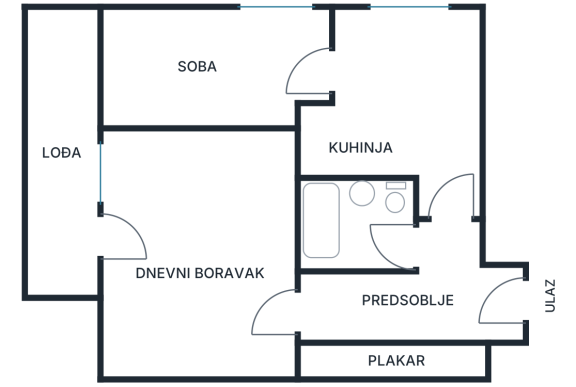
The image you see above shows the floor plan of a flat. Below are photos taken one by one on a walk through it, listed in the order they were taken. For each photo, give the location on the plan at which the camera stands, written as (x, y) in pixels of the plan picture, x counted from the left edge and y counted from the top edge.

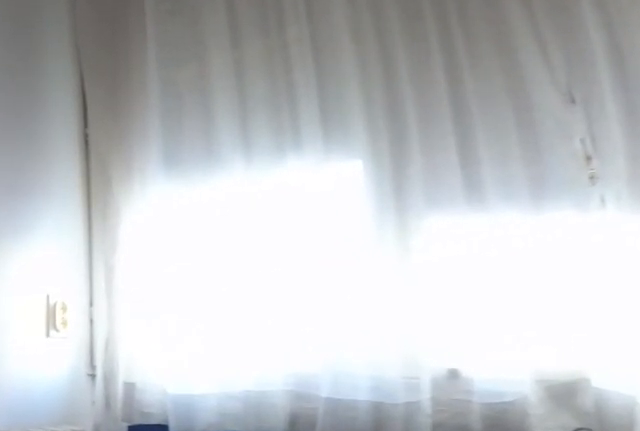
(451, 85)
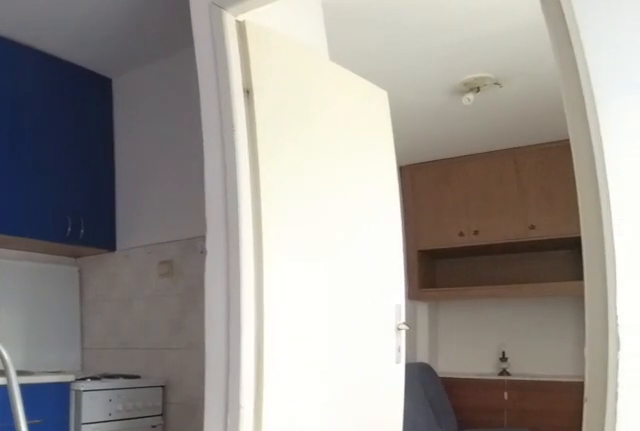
(453, 35)
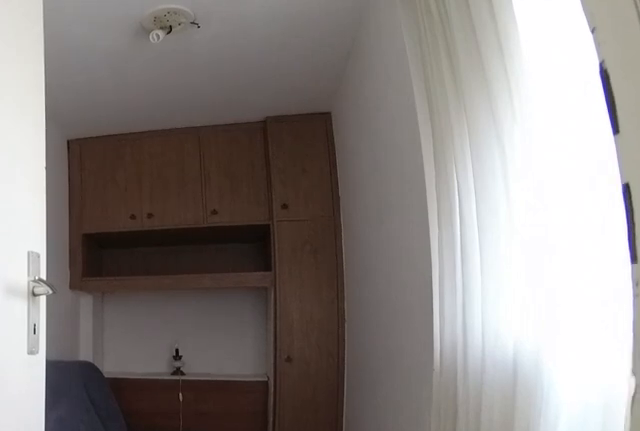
(385, 65)
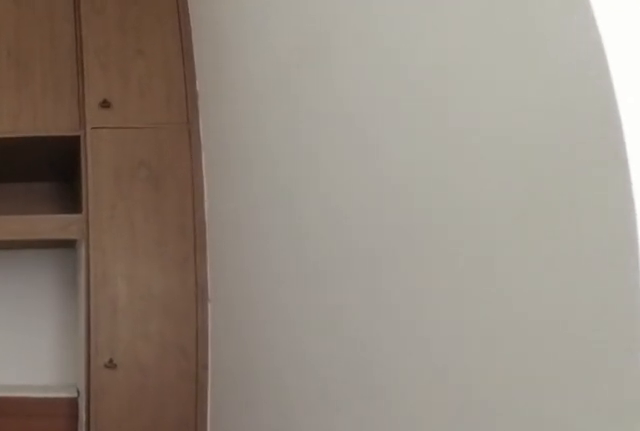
(278, 77)
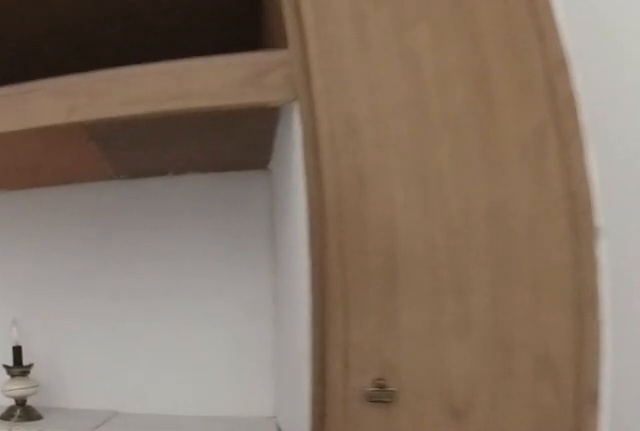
(192, 77)
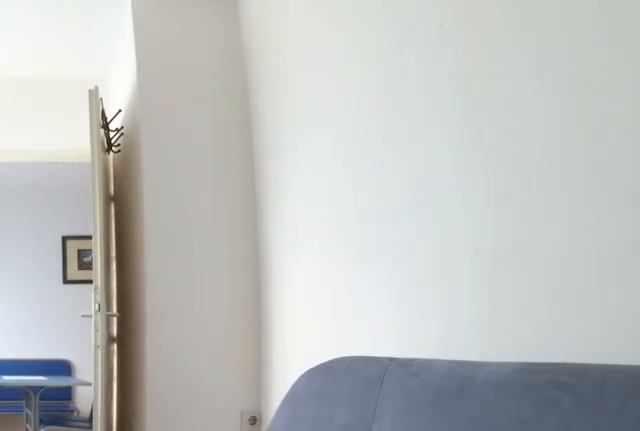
(124, 78)
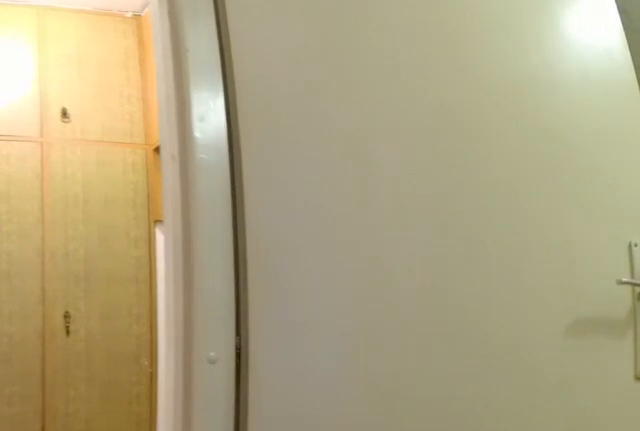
(441, 224)
